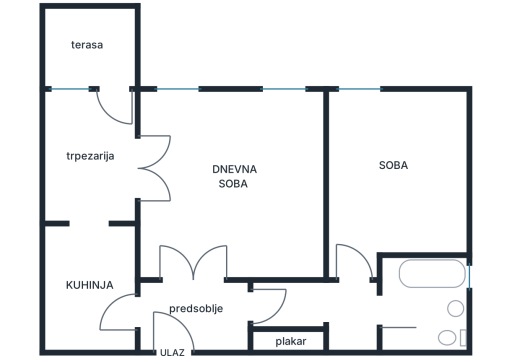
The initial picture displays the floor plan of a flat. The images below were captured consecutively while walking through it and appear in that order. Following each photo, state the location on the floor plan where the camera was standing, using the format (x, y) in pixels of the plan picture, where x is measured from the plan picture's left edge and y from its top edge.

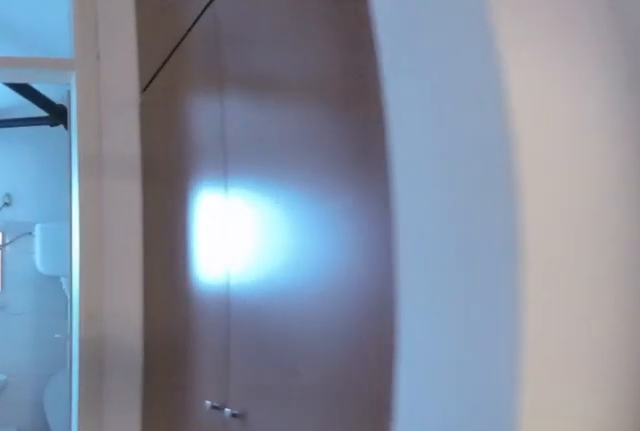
(281, 311)
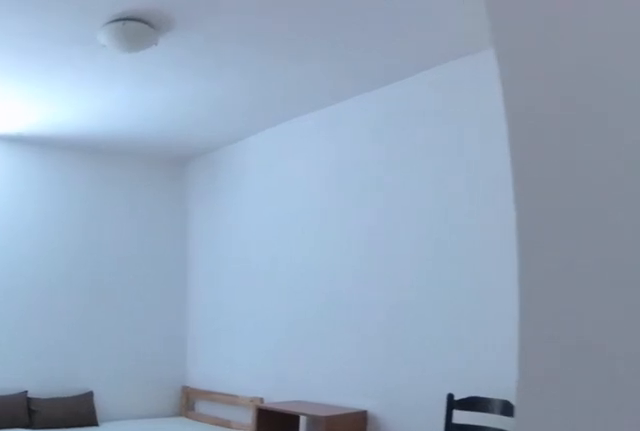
(357, 302)
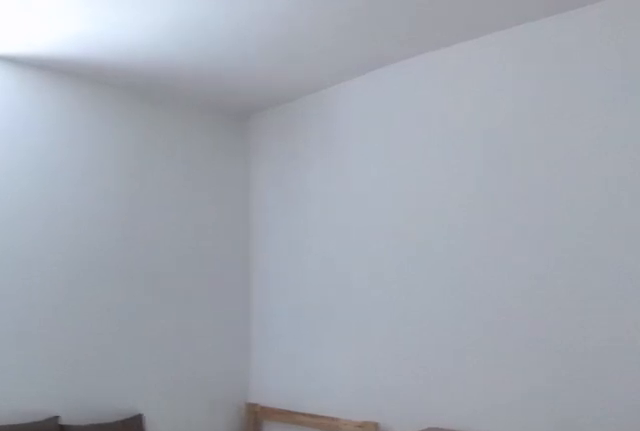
(355, 236)
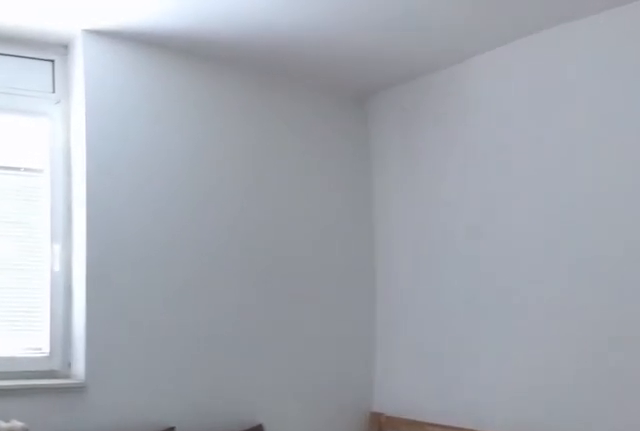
(355, 216)
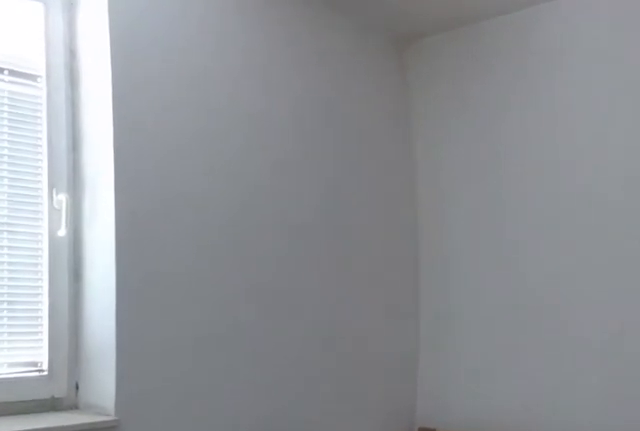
(355, 155)
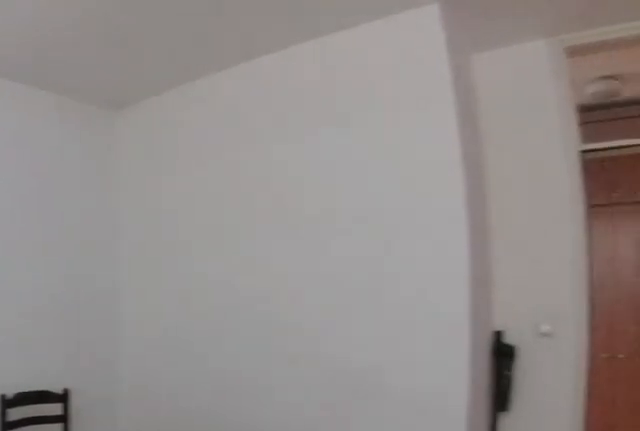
(345, 125)
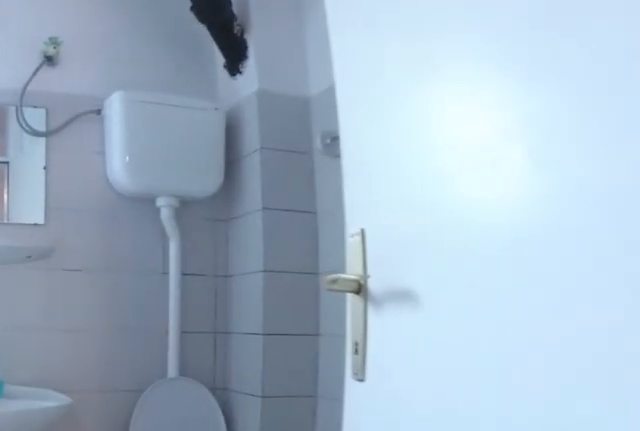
(367, 311)
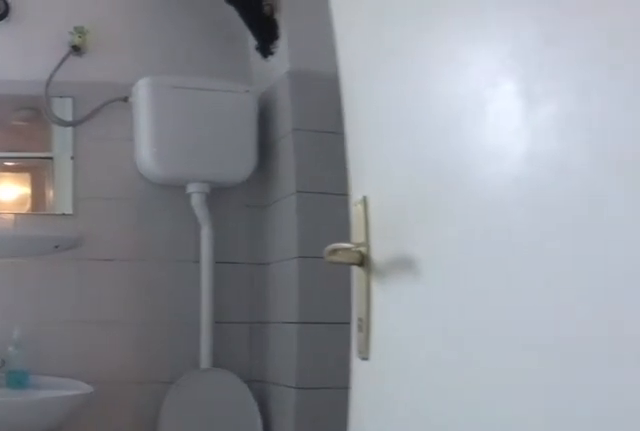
(370, 301)
